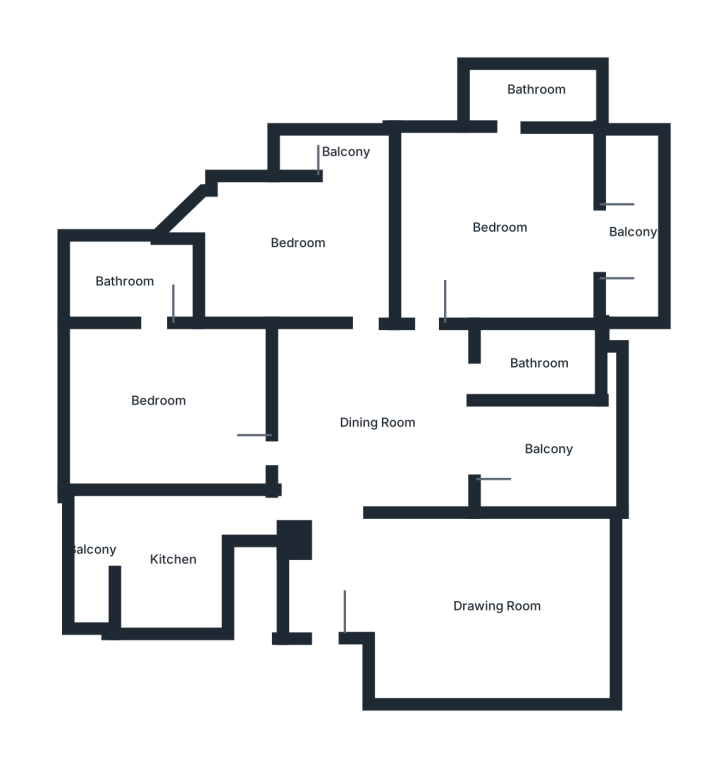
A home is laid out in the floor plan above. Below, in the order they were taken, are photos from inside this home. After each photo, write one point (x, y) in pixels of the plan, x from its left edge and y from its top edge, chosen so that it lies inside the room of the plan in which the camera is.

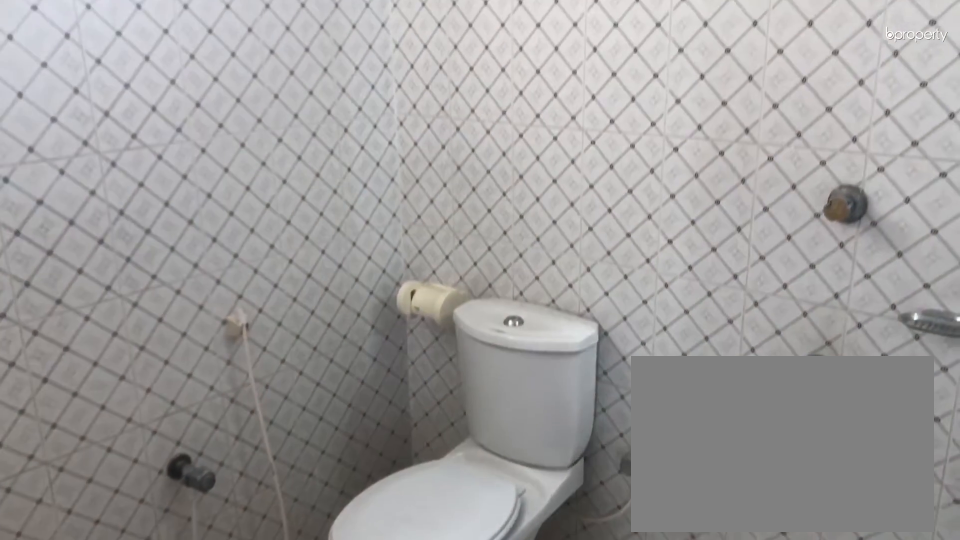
(123, 285)
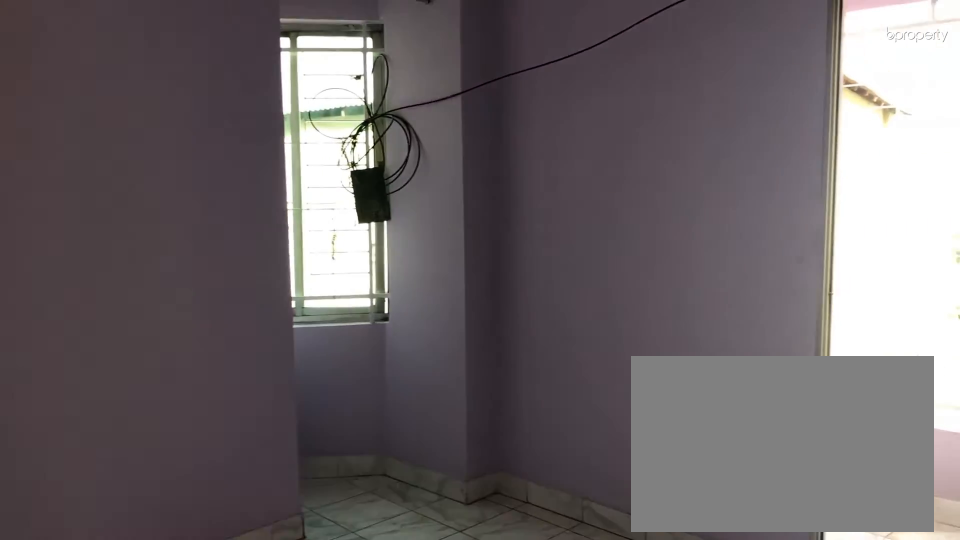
(299, 245)
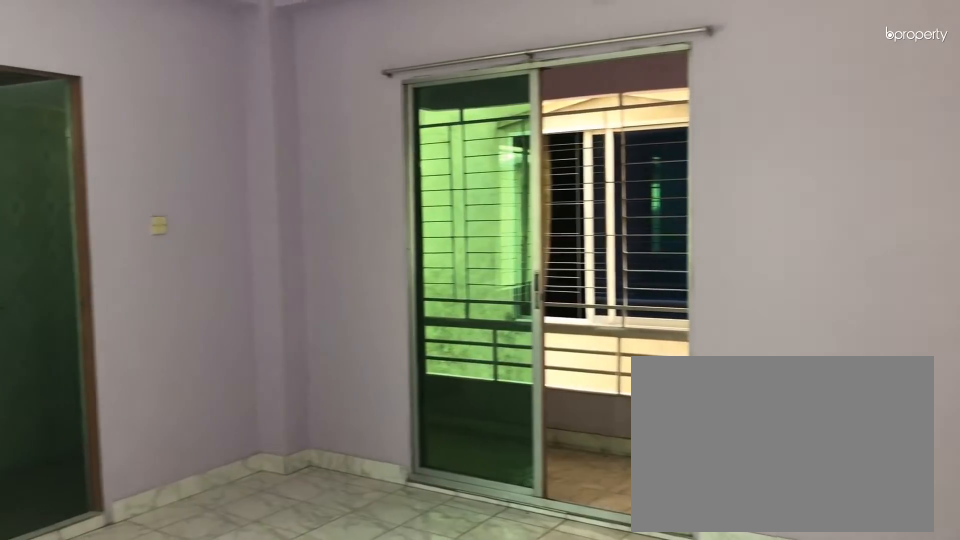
(494, 225)
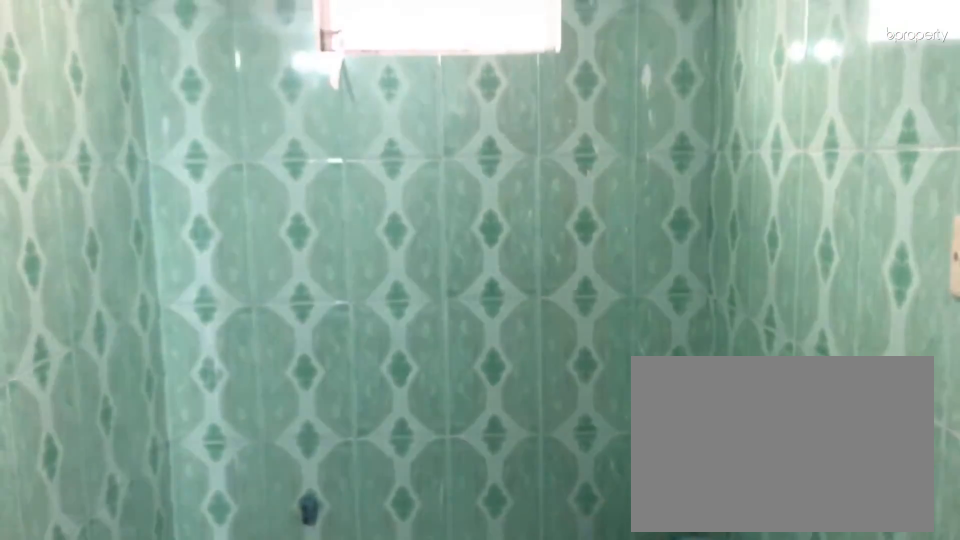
(535, 94)
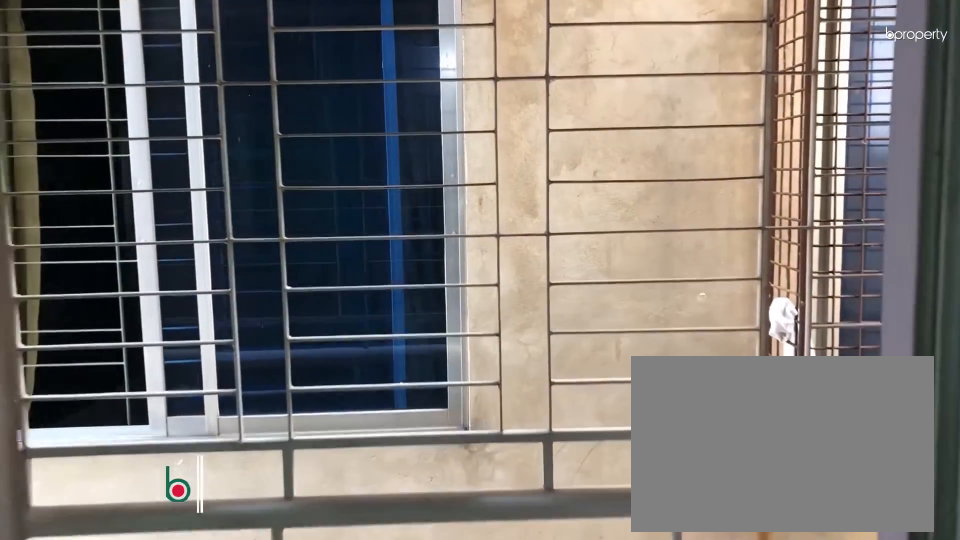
(640, 230)
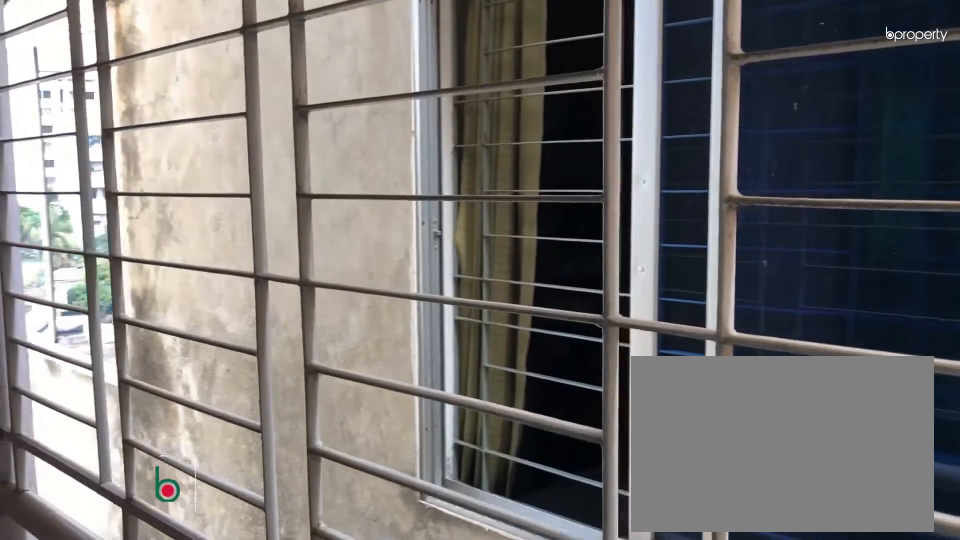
(640, 230)
